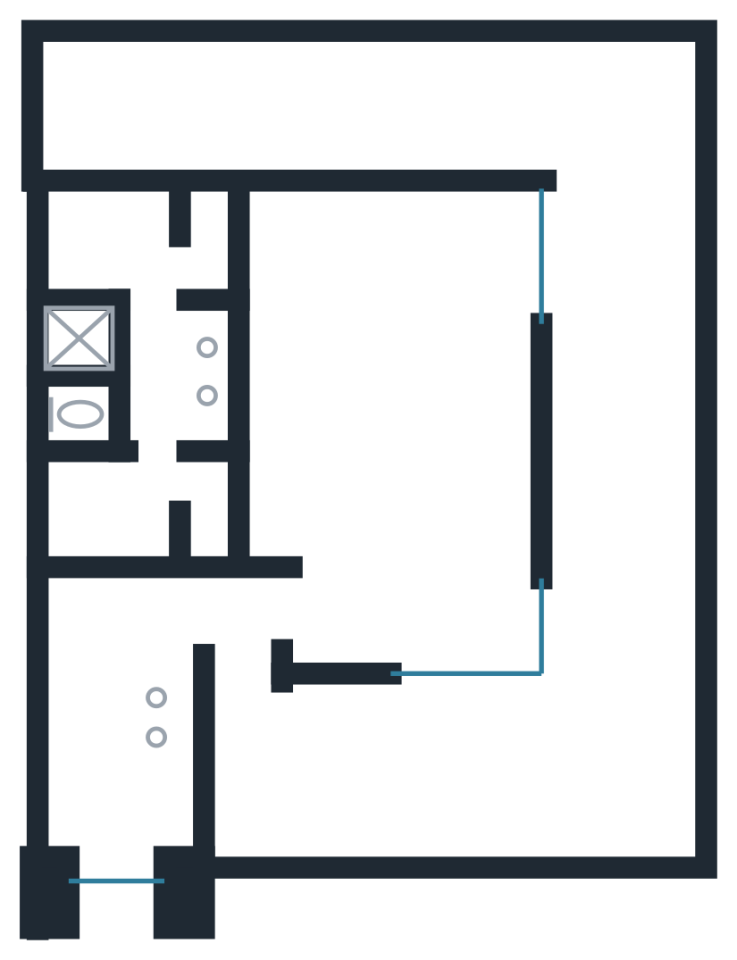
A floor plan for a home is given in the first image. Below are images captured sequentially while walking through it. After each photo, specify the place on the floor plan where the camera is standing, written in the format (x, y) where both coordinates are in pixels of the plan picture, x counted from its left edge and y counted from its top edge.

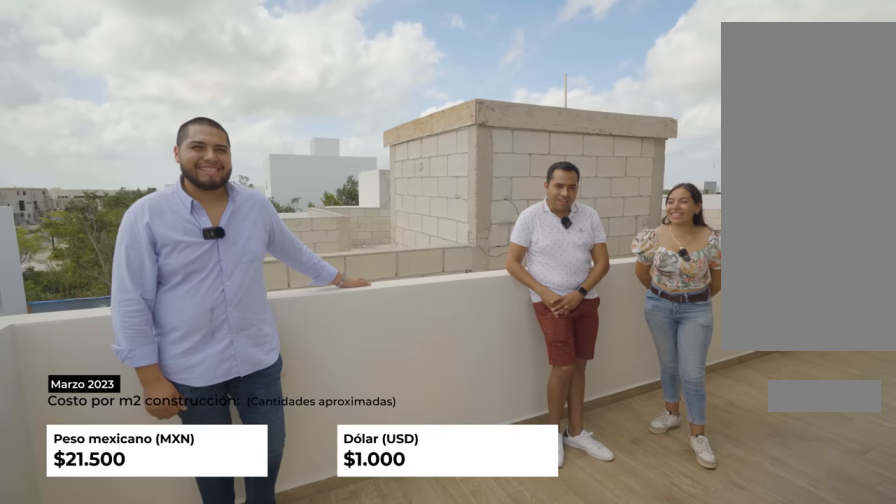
(571, 105)
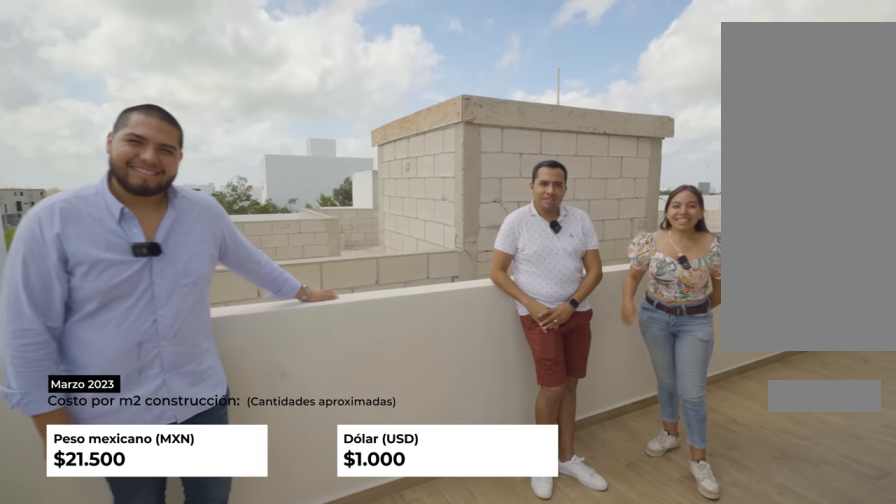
(570, 109)
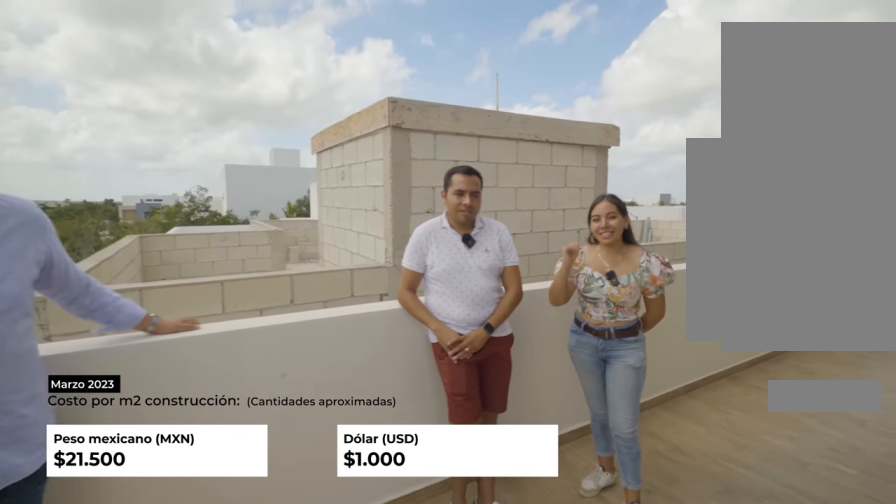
(572, 107)
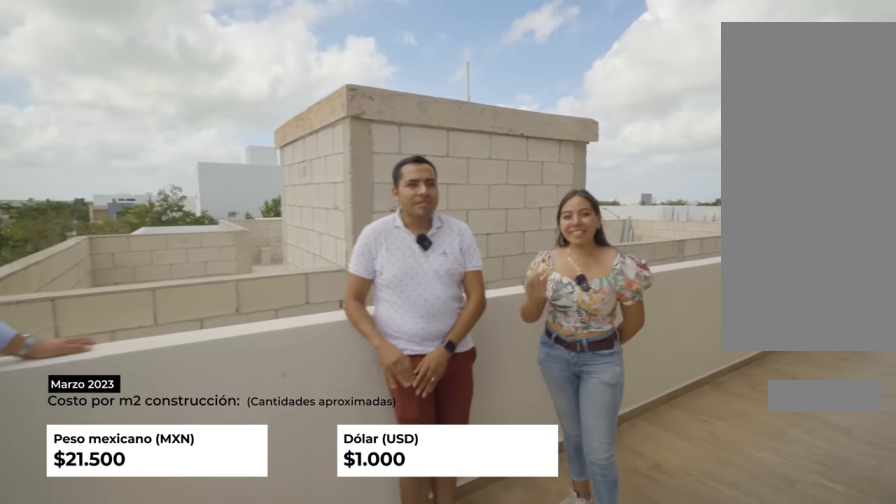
(572, 107)
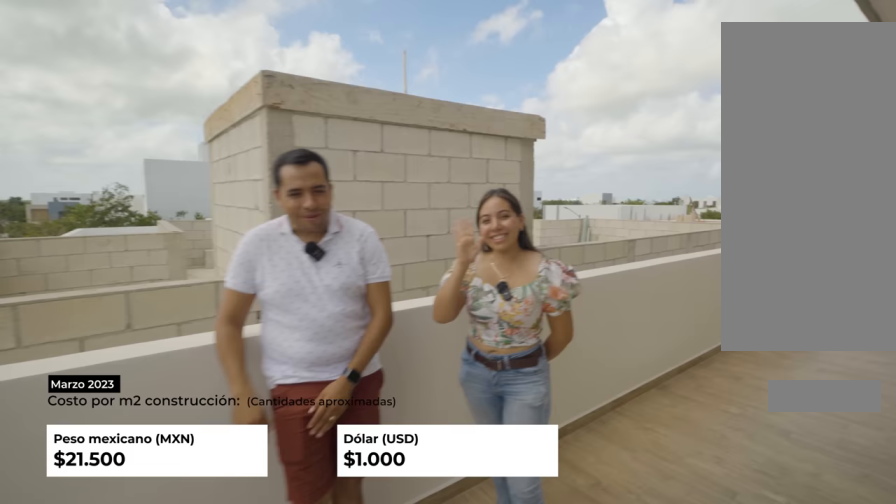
(572, 107)
